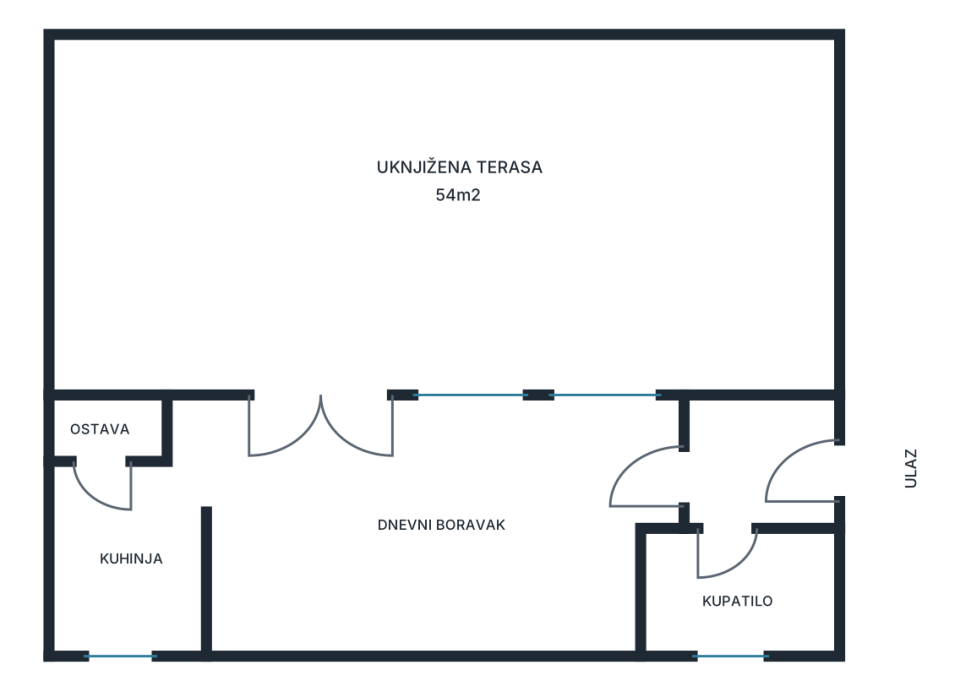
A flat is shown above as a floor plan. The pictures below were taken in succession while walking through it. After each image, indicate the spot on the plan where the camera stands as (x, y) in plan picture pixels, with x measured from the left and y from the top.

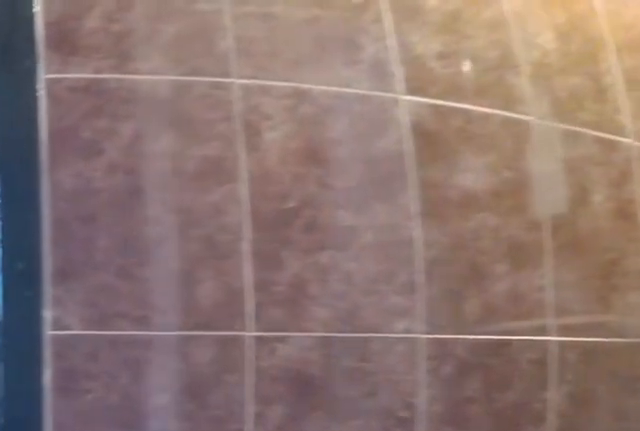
(692, 592)
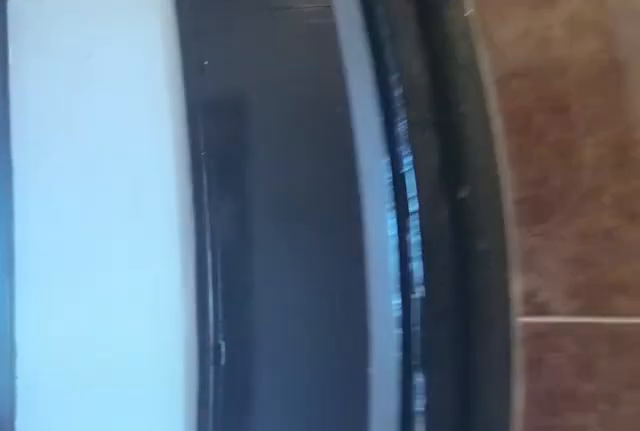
(704, 569)
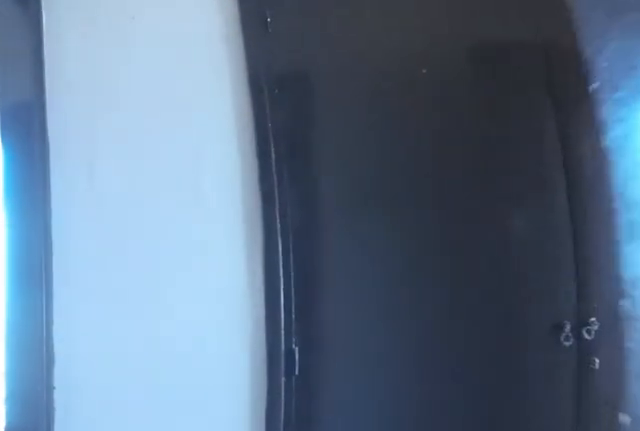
(709, 553)
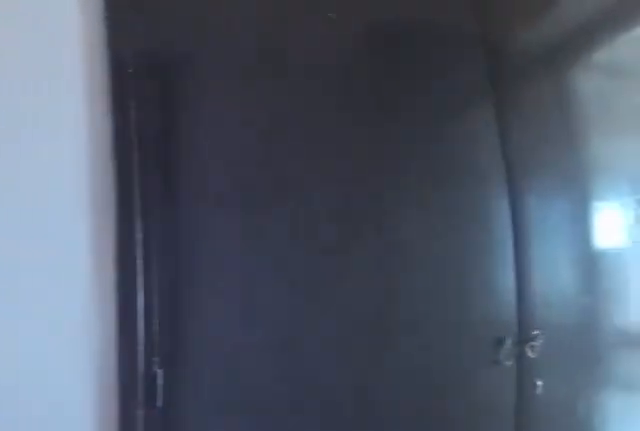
(723, 508)
